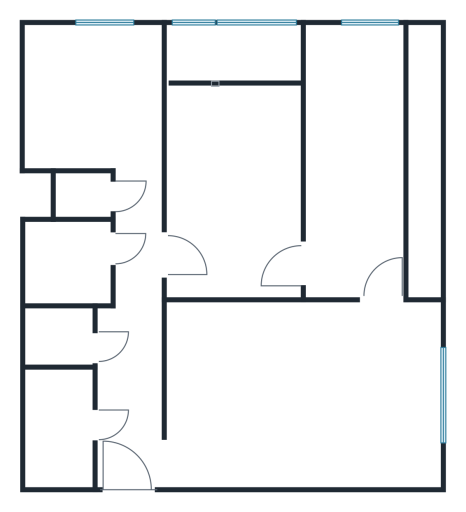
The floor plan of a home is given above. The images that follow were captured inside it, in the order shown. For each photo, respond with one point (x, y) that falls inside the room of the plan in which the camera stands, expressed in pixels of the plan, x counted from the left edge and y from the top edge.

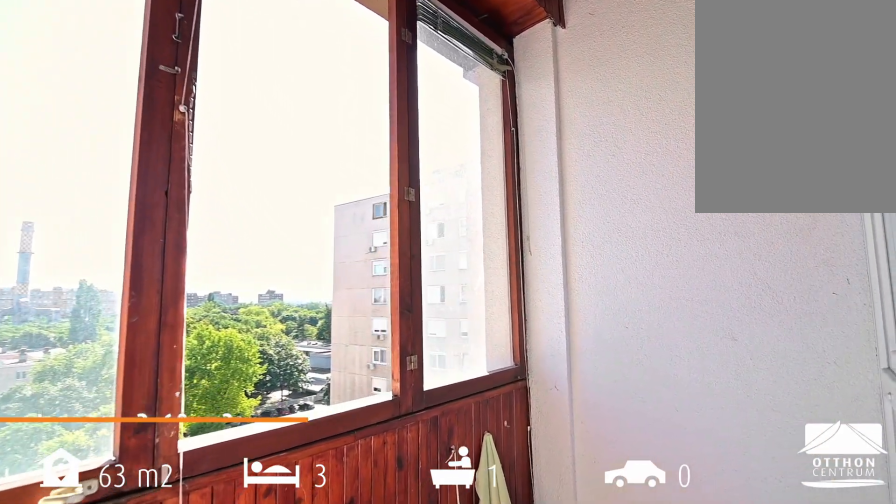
(235, 55)
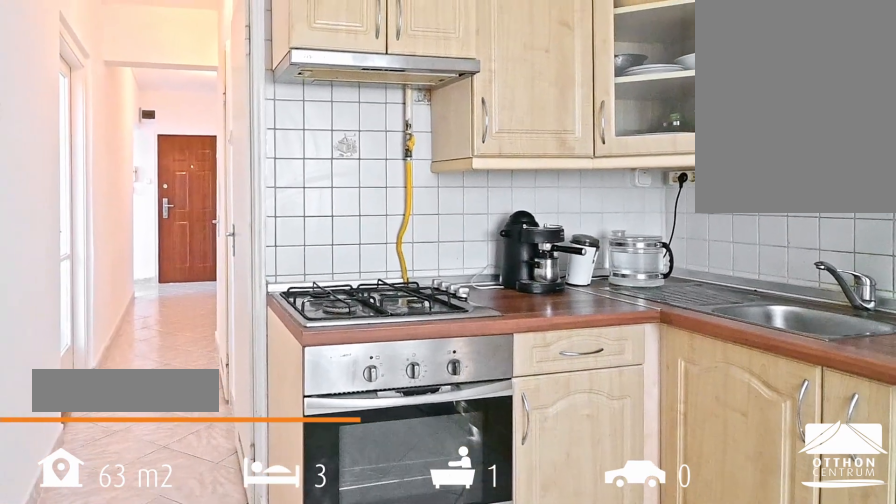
(90, 95)
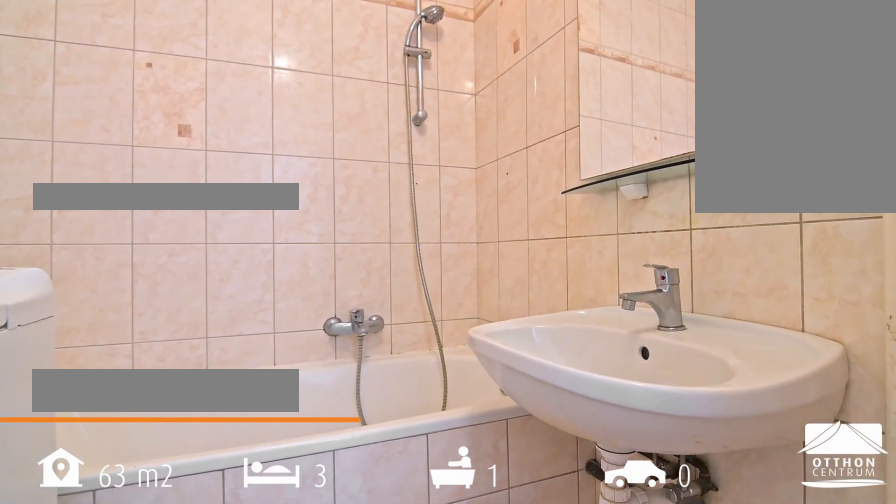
(72, 262)
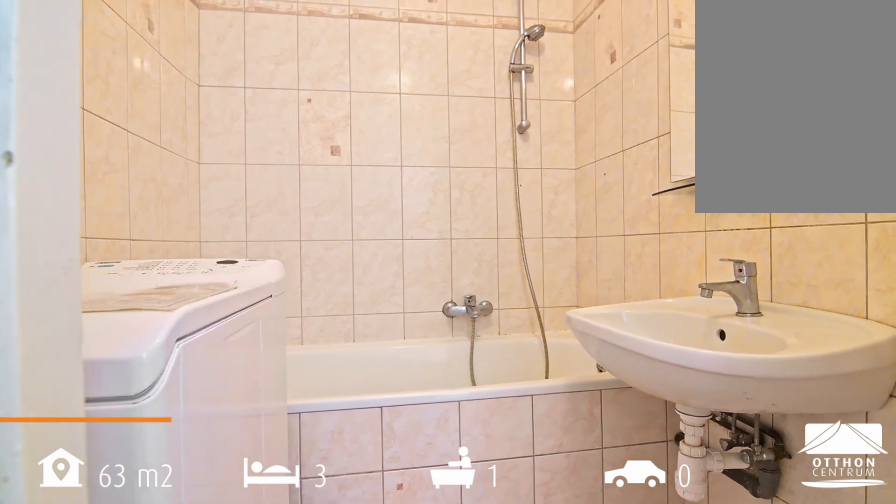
(72, 262)
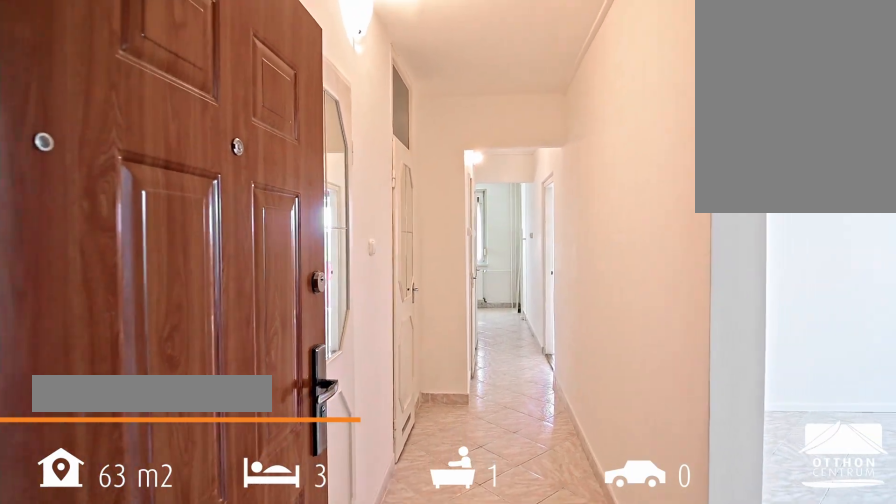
(130, 386)
